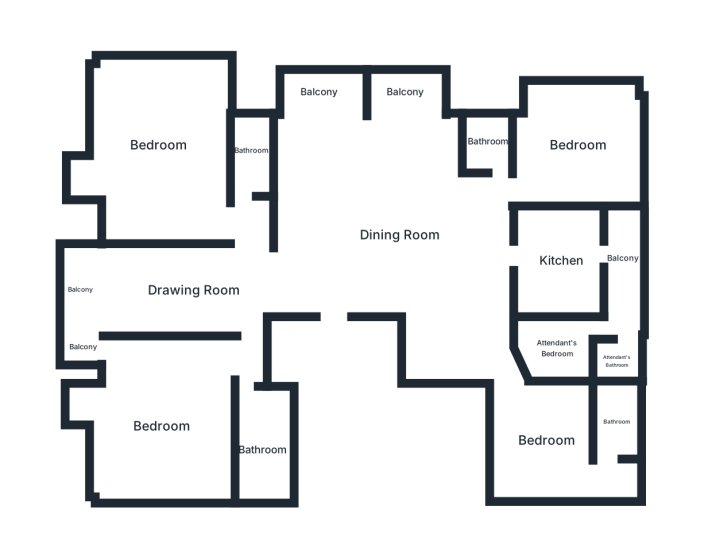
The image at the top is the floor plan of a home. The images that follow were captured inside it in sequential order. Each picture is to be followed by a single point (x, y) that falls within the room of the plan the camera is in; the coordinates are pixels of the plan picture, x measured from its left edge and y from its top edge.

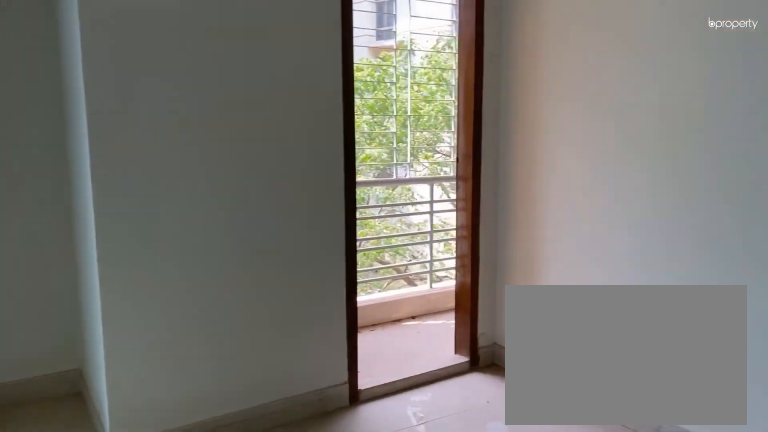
(161, 423)
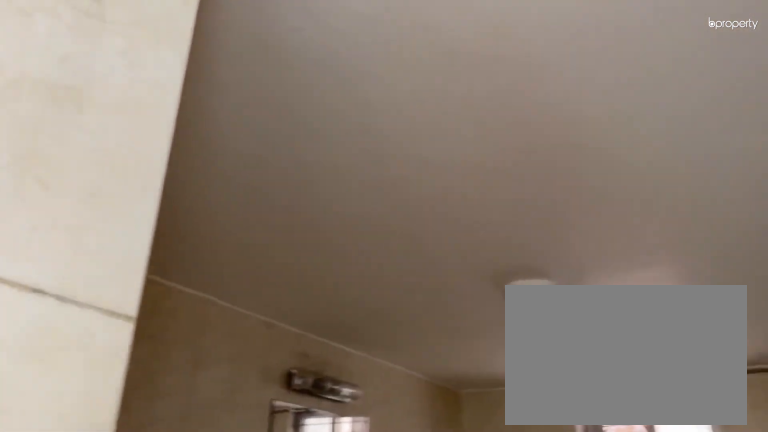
(262, 450)
